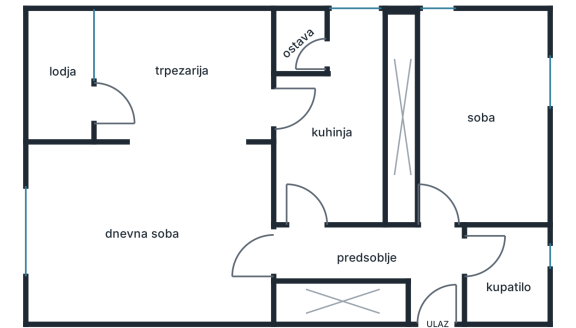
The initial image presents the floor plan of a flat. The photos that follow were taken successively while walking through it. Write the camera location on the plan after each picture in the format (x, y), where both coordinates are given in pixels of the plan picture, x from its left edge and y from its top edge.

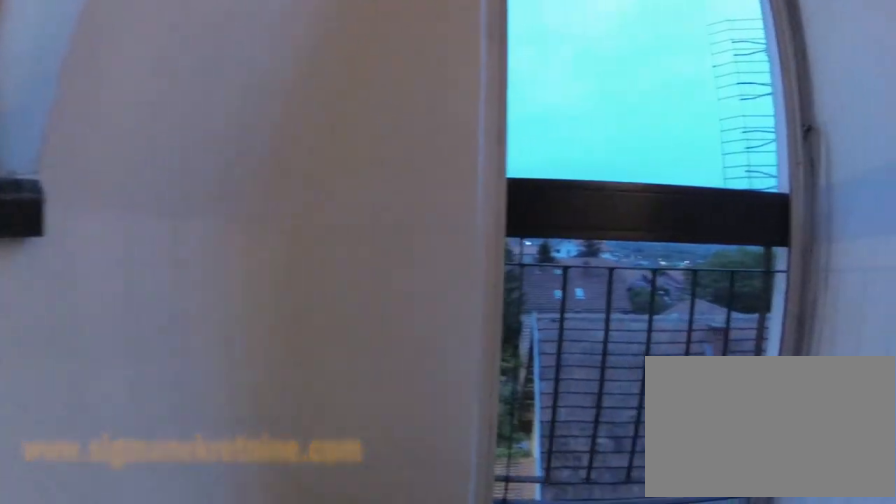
(63, 117)
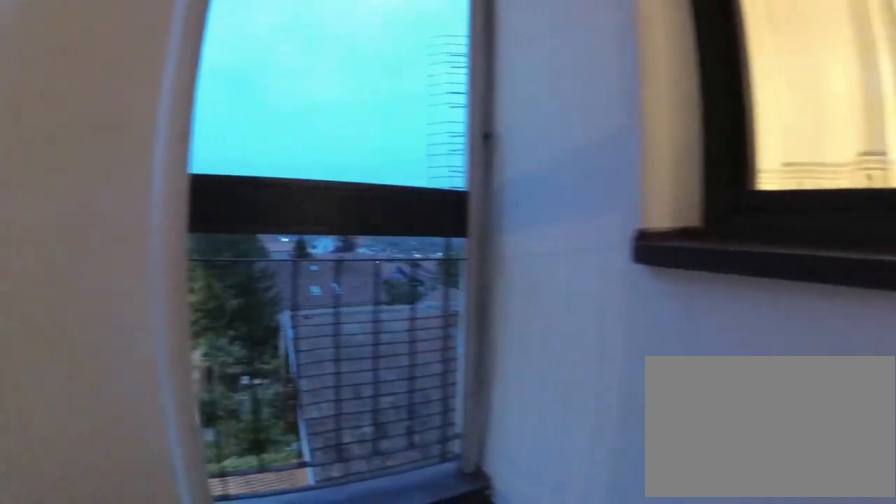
(55, 116)
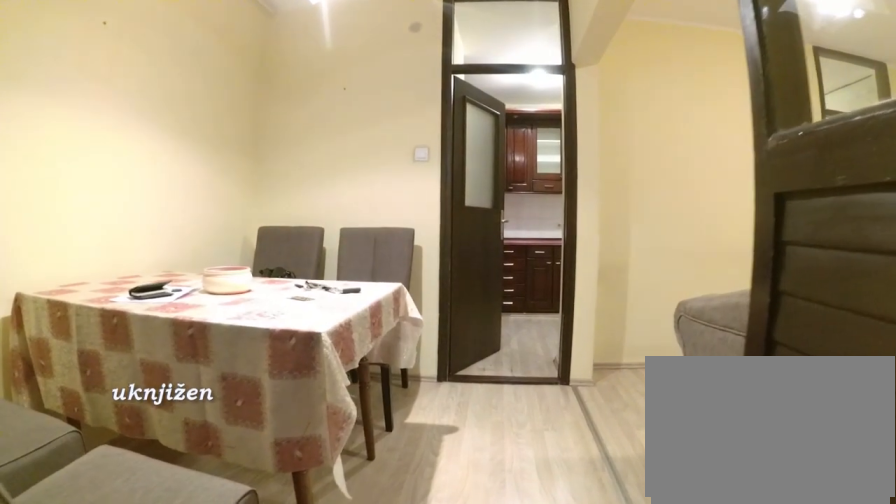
(107, 105)
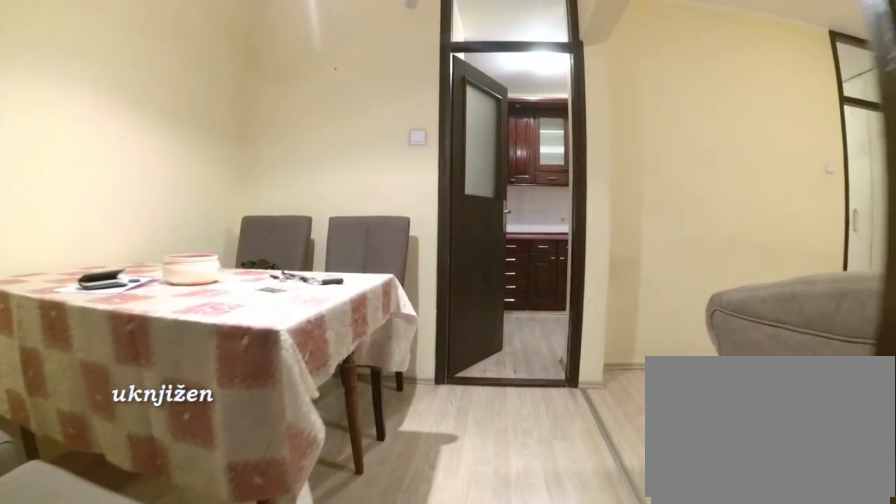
(122, 105)
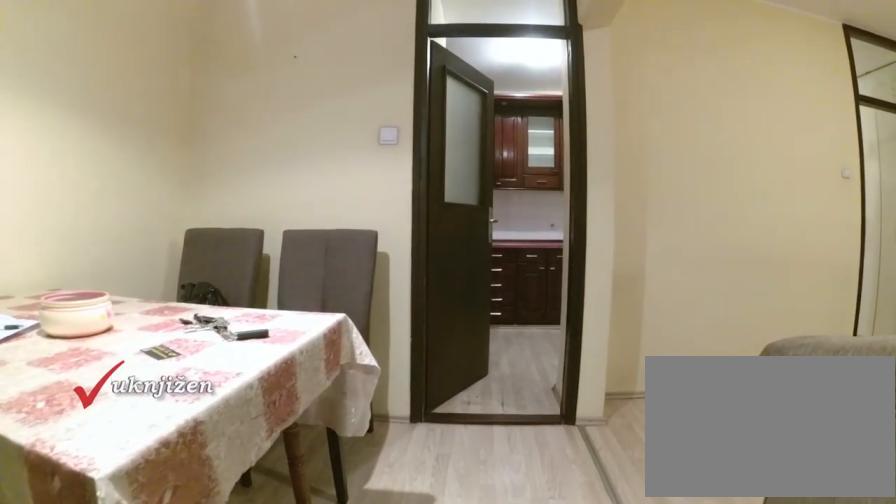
(151, 106)
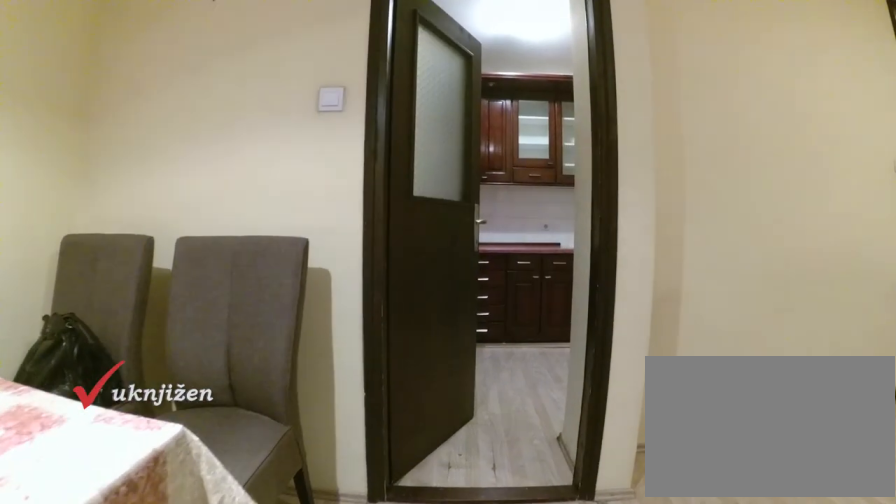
(182, 105)
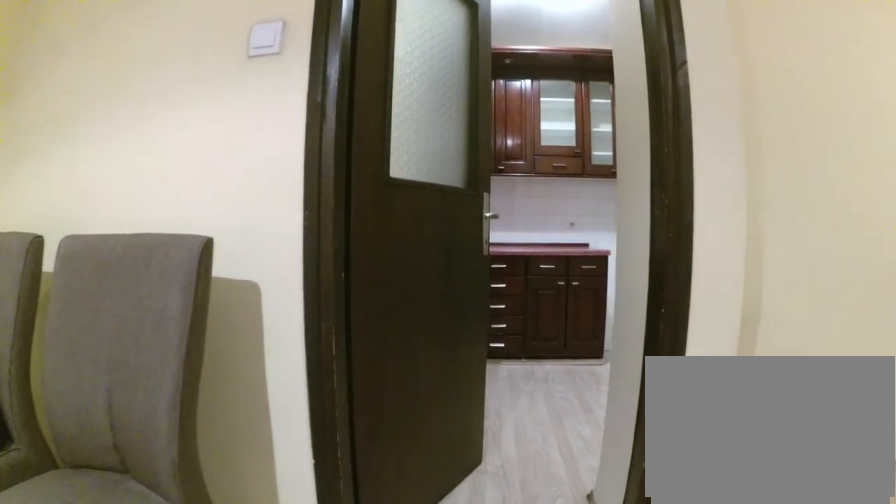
(211, 106)
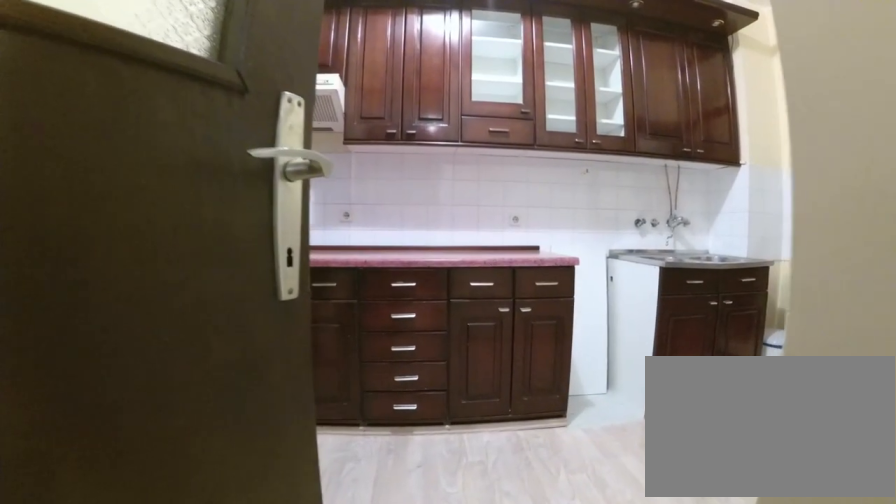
(257, 104)
